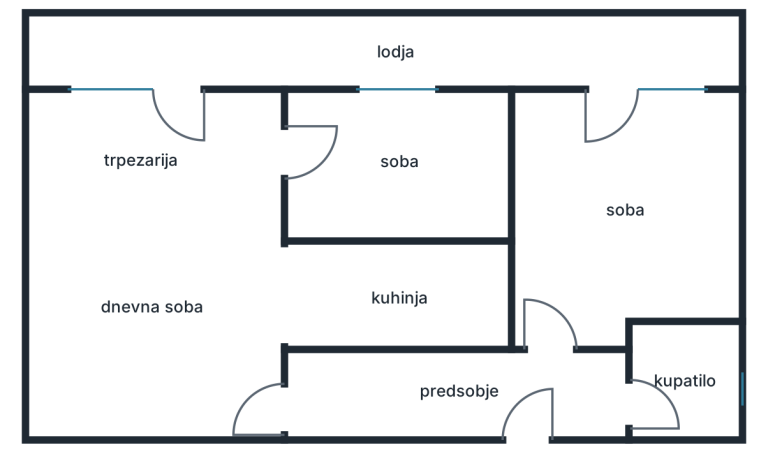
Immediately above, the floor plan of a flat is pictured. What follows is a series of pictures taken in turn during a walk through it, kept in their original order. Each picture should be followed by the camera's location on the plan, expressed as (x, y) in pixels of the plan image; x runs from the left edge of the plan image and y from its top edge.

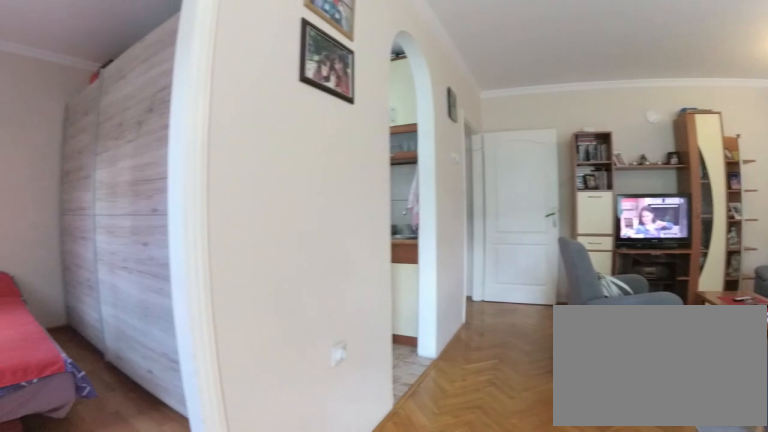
(201, 165)
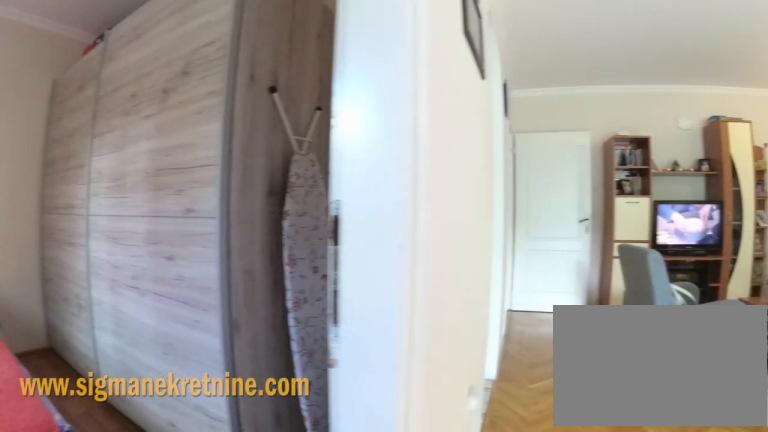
(240, 153)
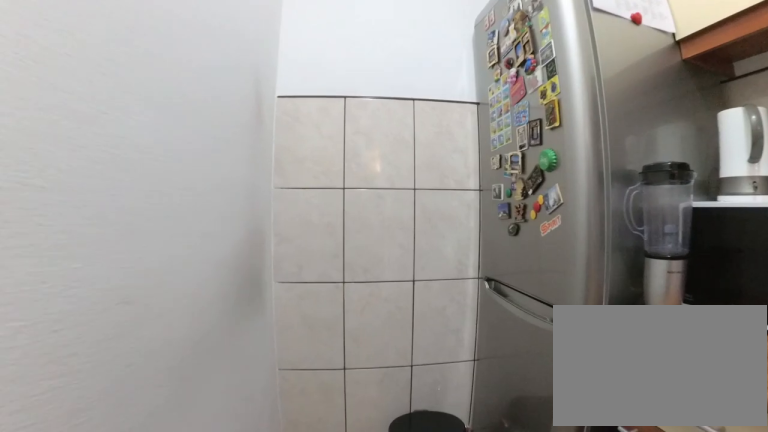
(413, 288)
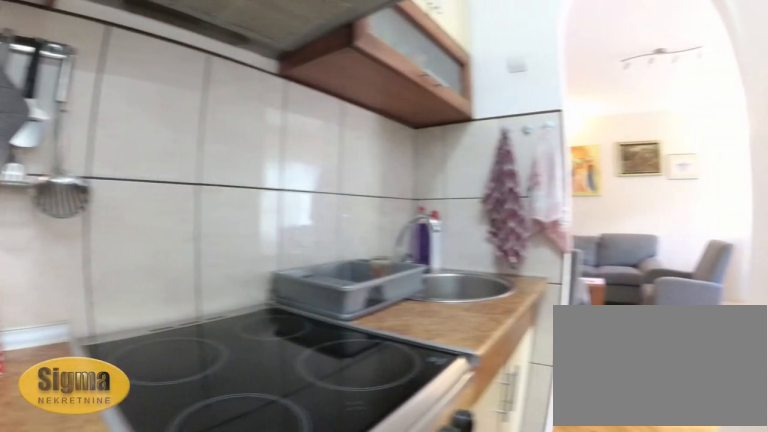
(491, 277)
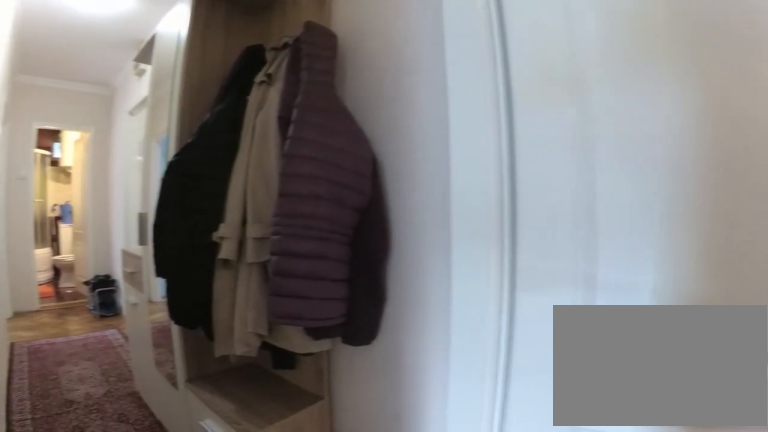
(239, 351)
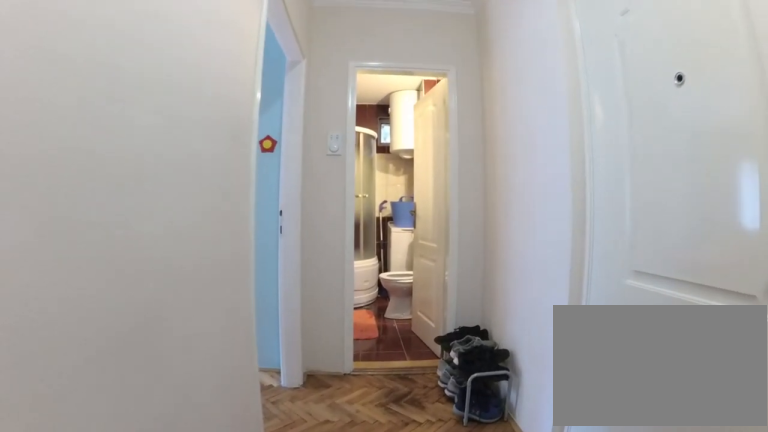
(470, 389)
